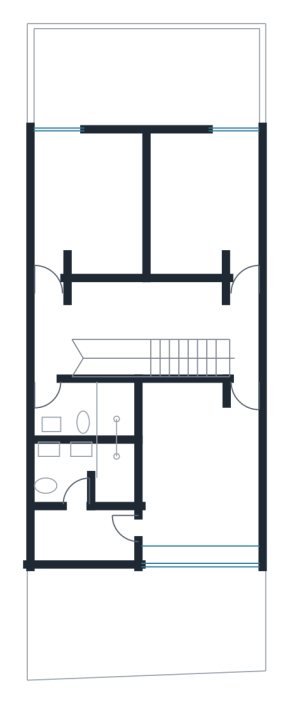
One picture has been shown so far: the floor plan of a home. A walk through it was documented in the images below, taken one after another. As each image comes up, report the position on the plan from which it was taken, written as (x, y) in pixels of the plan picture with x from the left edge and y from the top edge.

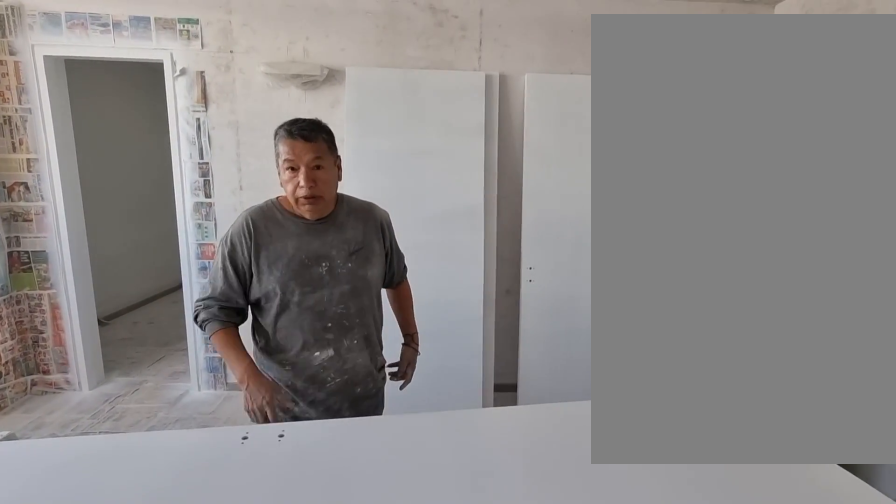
(238, 422)
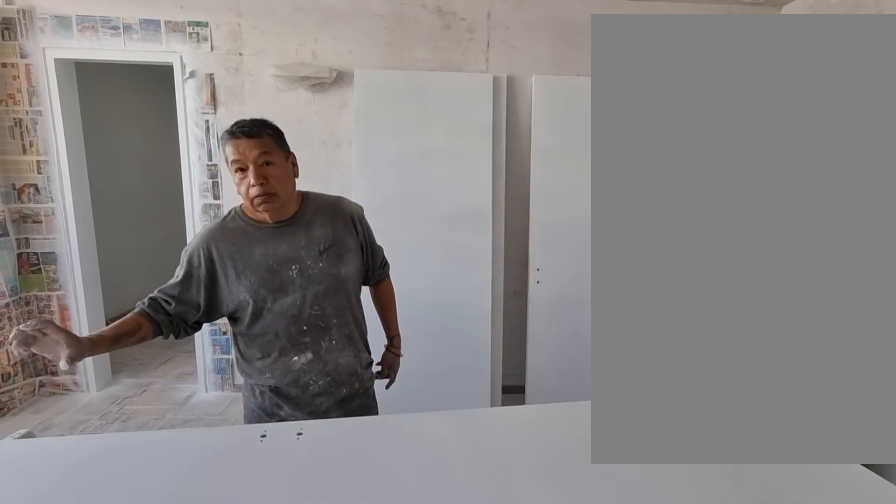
(238, 422)
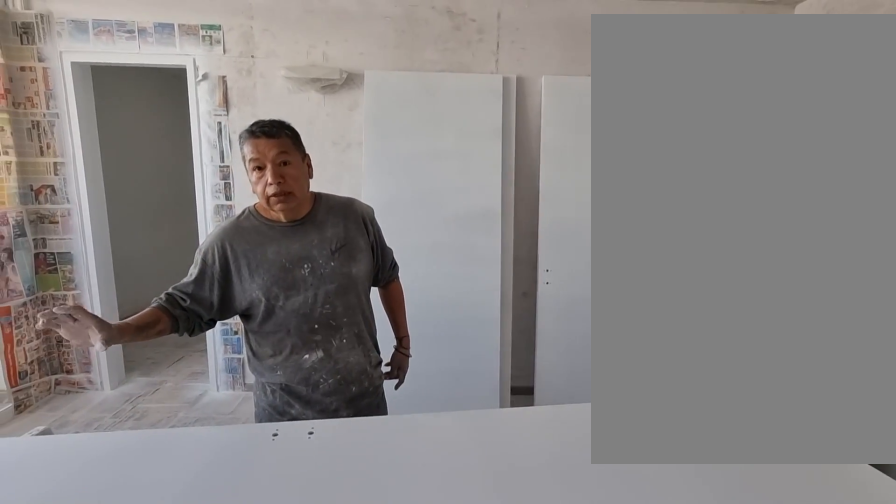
(238, 422)
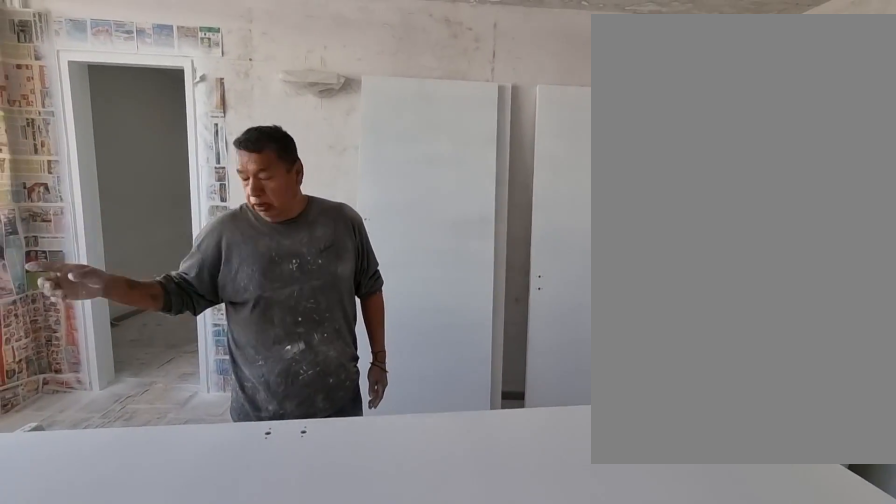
(234, 449)
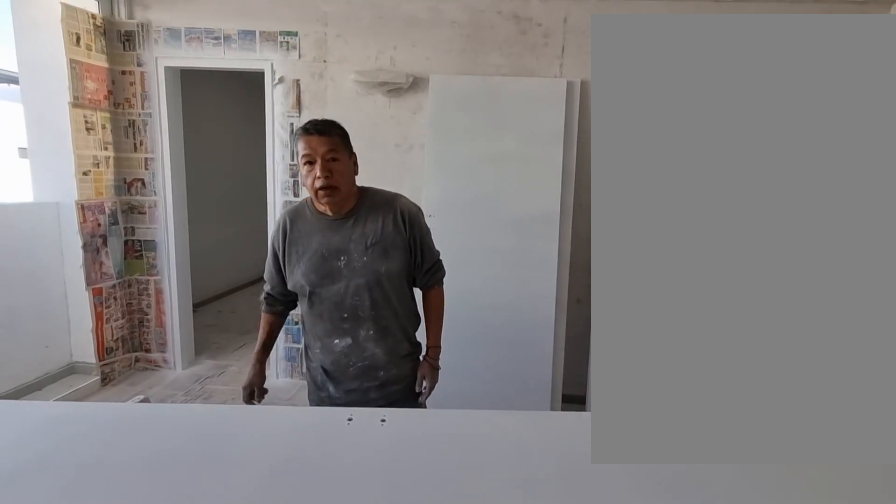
(234, 448)
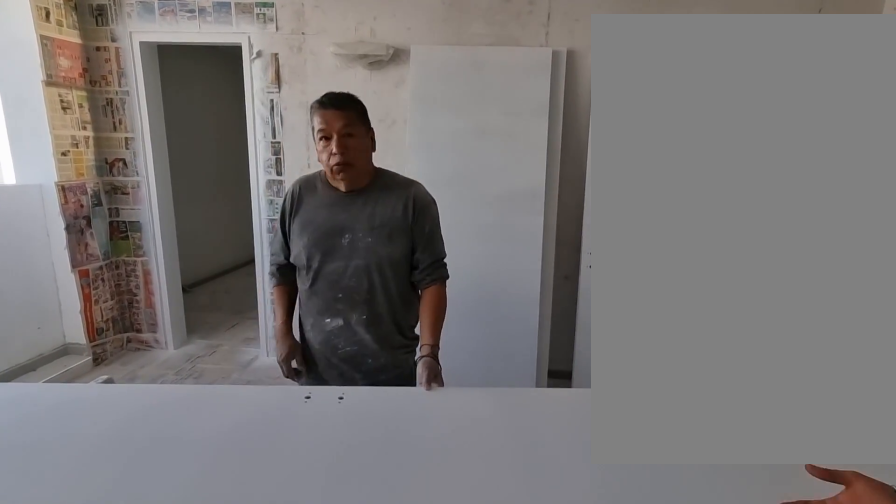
(235, 448)
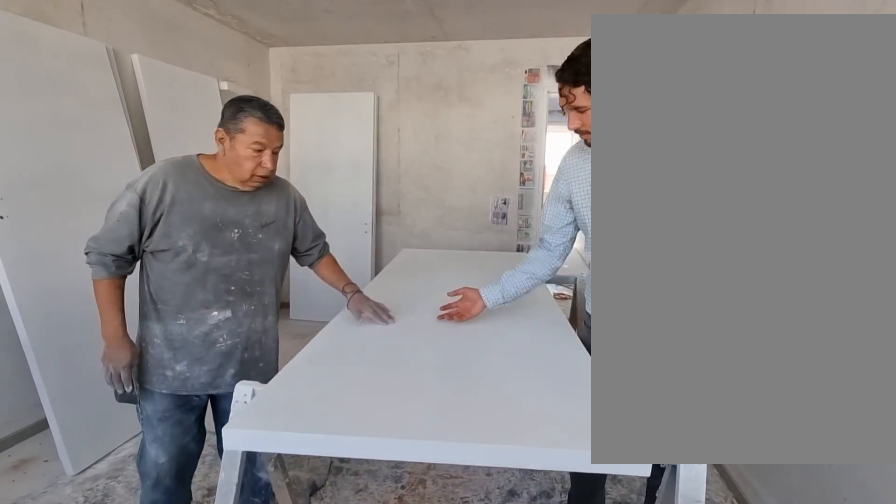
(203, 514)
